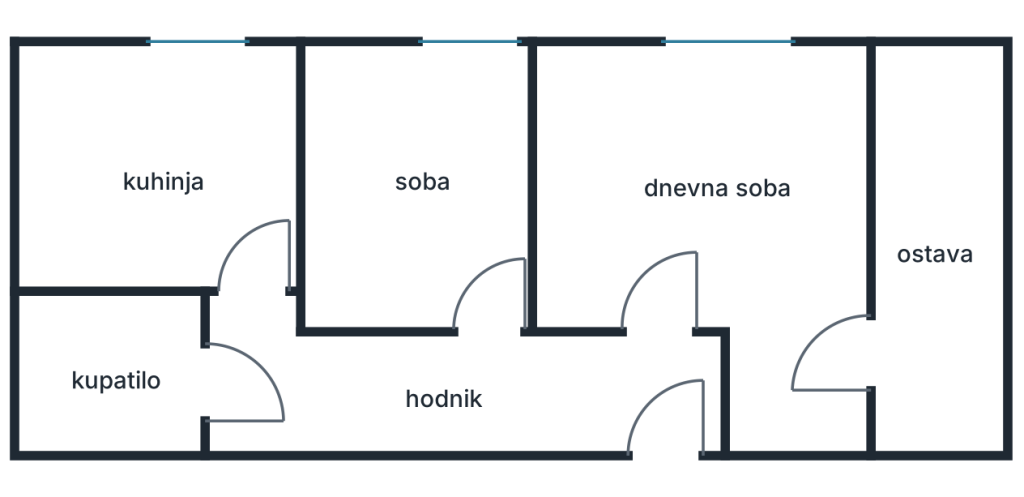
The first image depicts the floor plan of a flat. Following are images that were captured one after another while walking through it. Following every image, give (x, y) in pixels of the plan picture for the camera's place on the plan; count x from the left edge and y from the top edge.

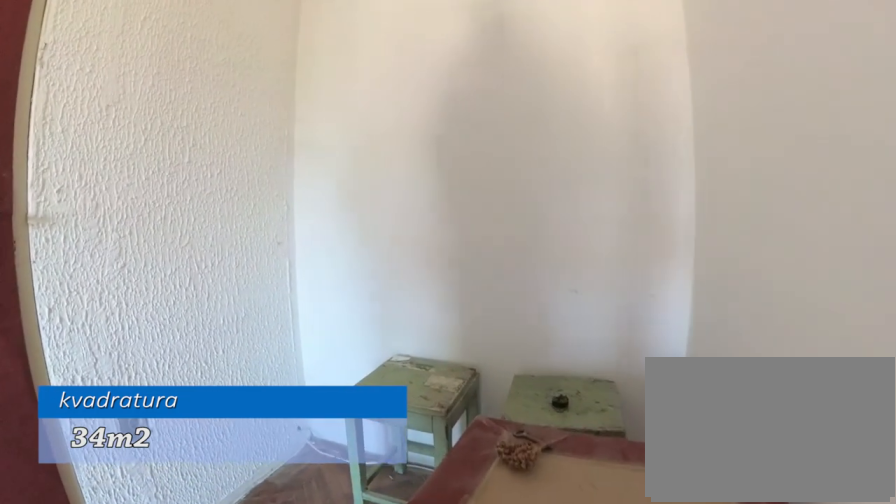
(783, 290)
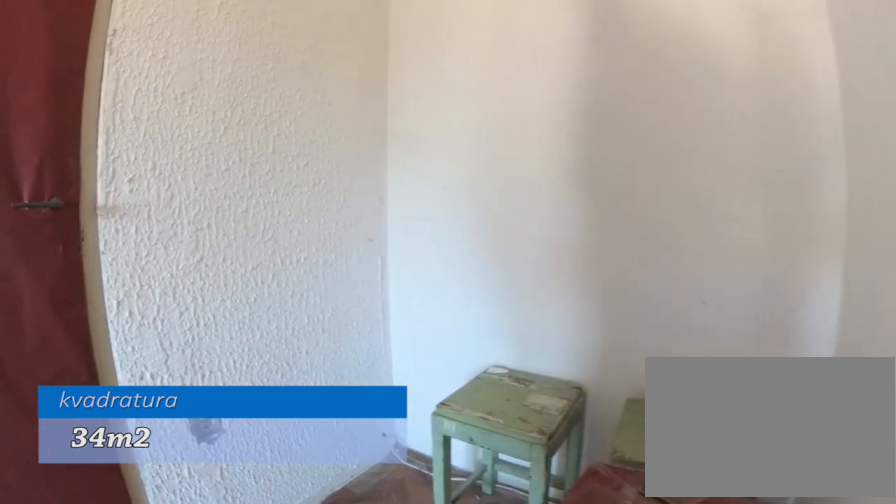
(778, 300)
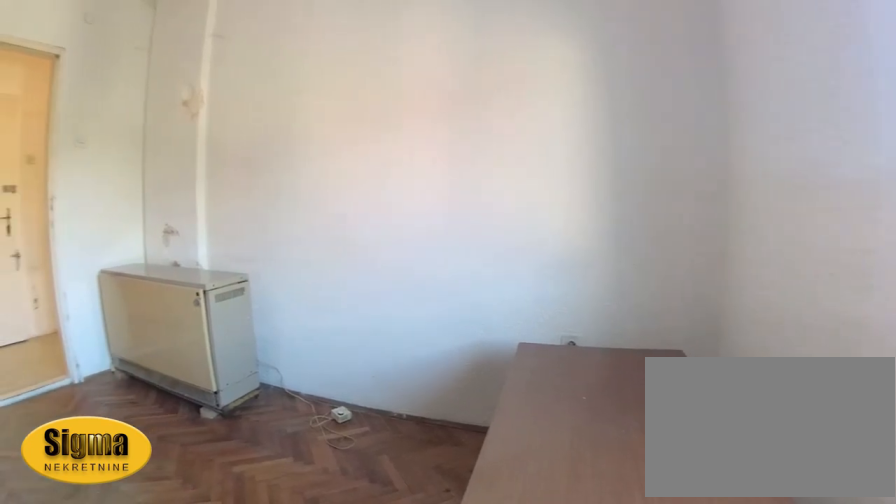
(773, 114)
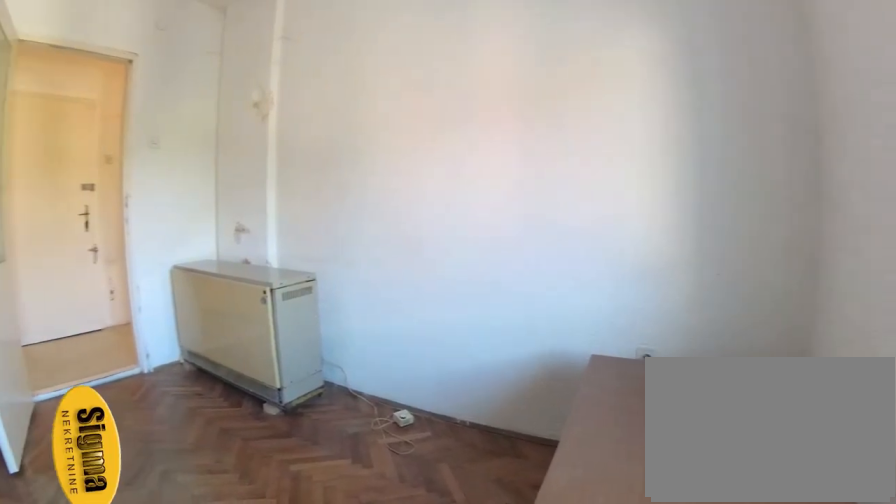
(765, 110)
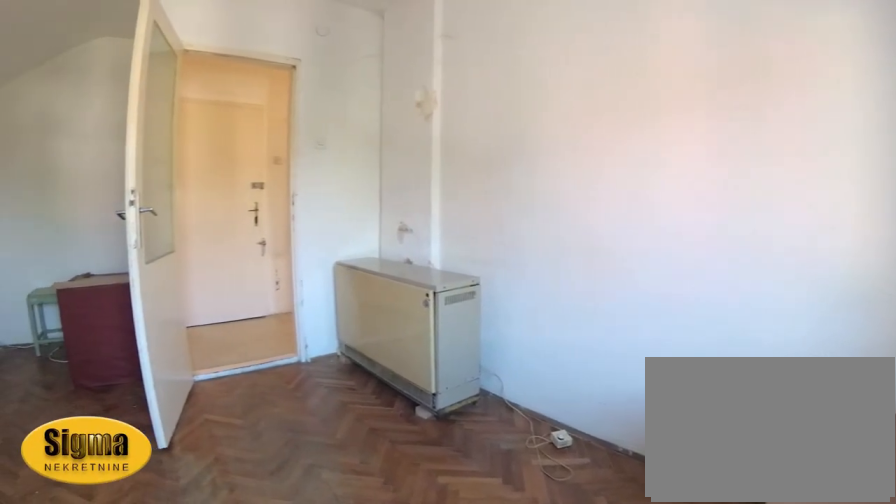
(743, 105)
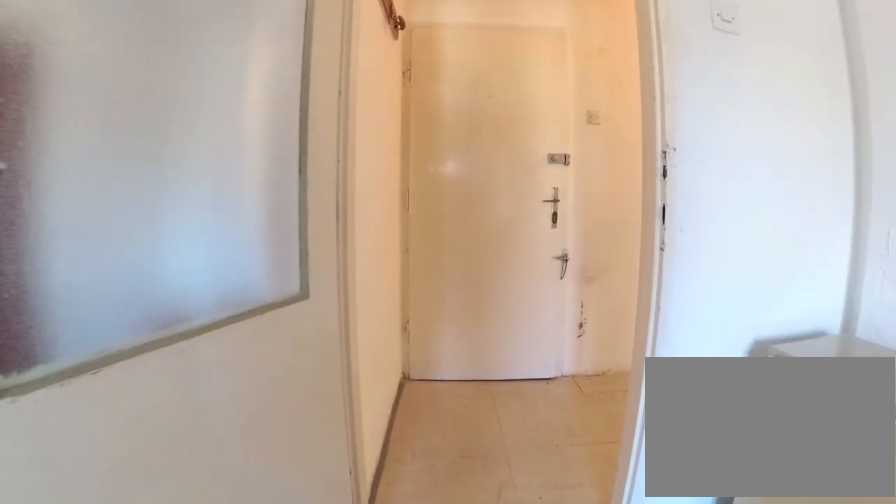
(678, 212)
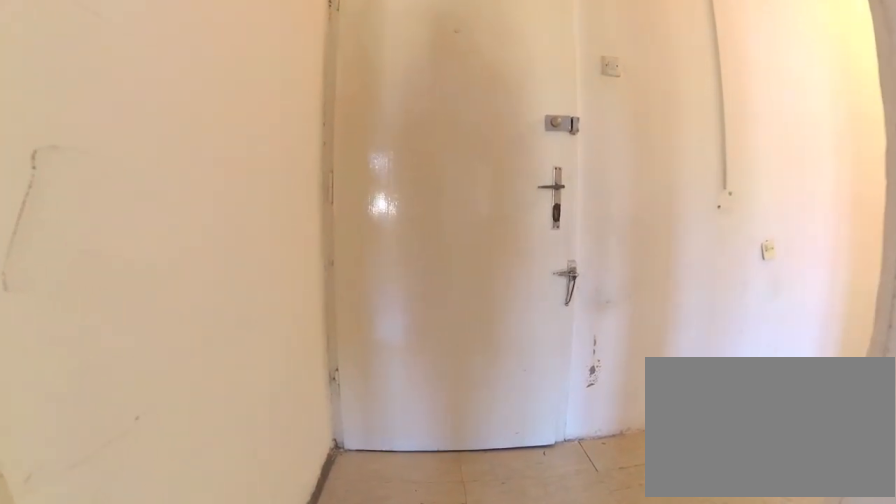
(659, 282)
